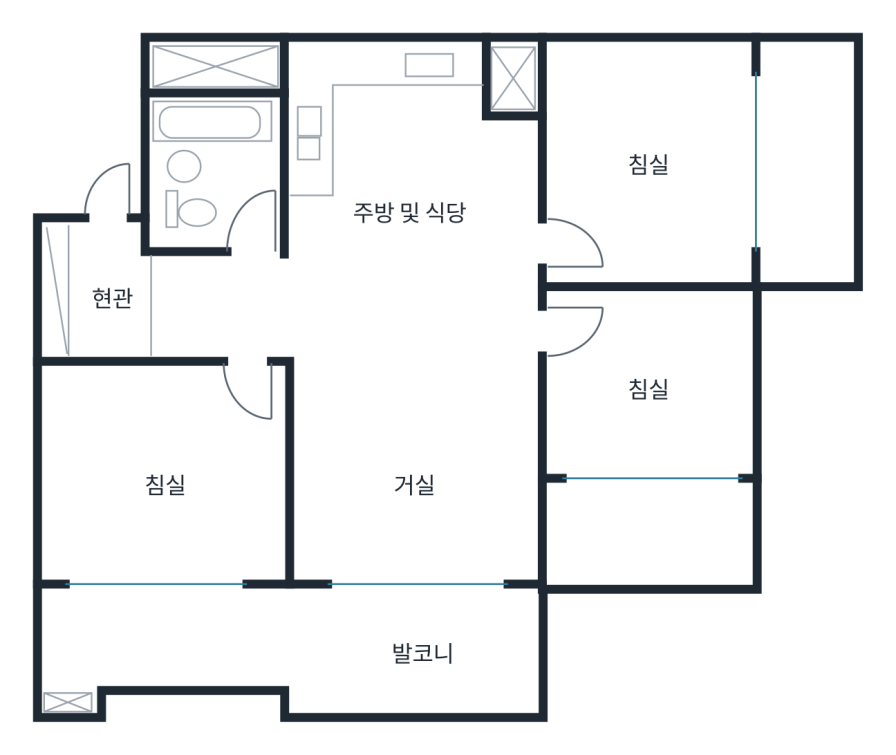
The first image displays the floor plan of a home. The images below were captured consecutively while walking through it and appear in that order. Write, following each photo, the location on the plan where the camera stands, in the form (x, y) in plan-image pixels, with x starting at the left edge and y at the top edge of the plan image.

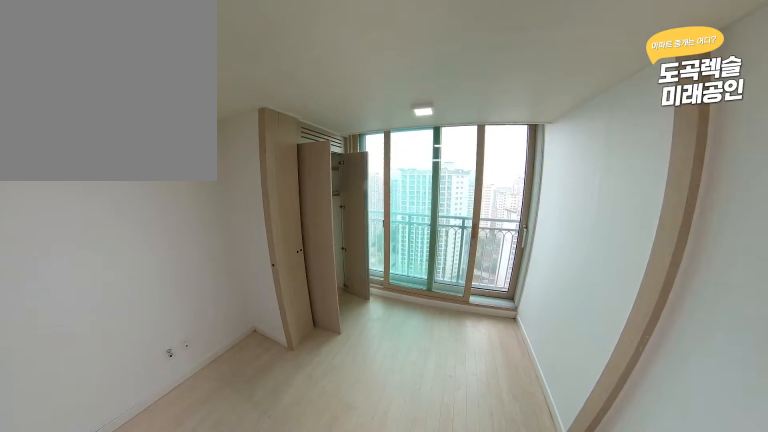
(598, 225)
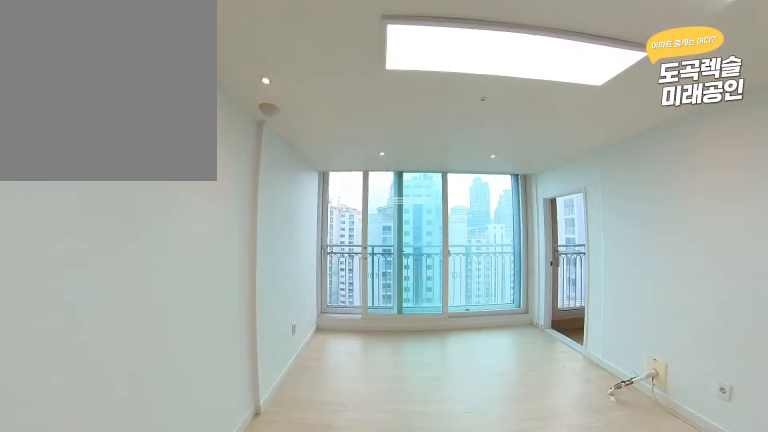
(482, 413)
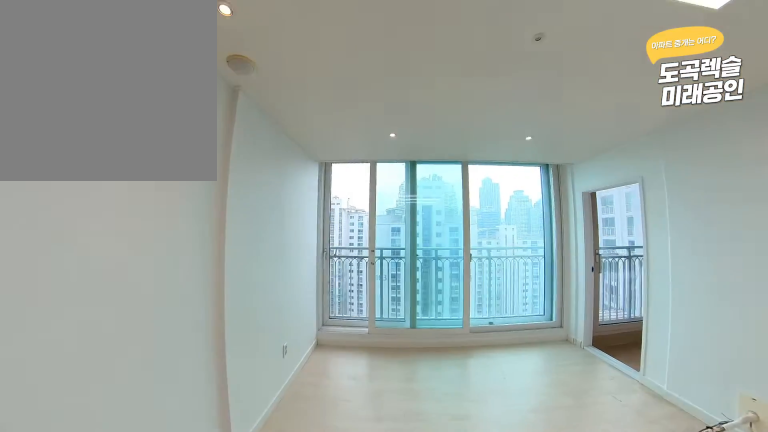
(482, 449)
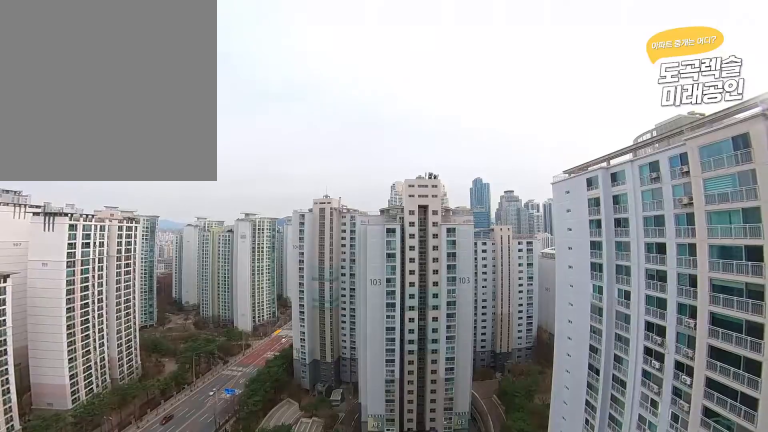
(483, 712)
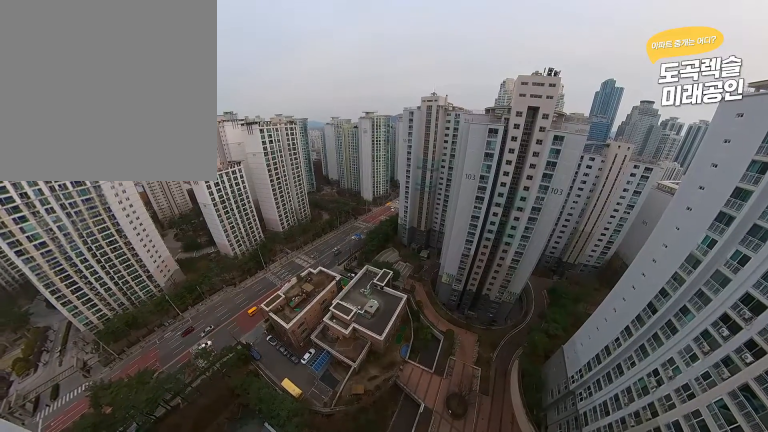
(484, 712)
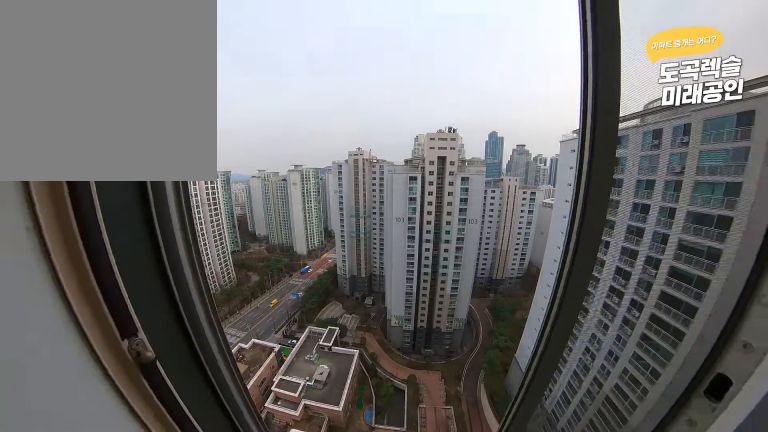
(483, 700)
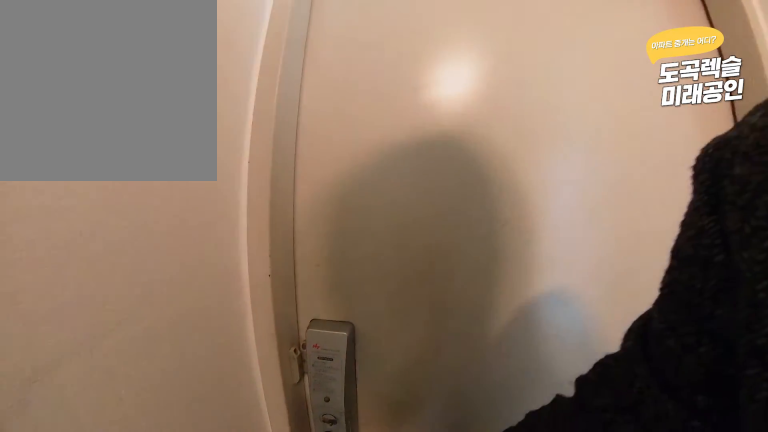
(113, 268)
